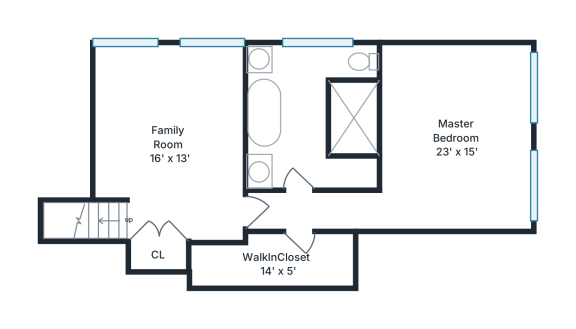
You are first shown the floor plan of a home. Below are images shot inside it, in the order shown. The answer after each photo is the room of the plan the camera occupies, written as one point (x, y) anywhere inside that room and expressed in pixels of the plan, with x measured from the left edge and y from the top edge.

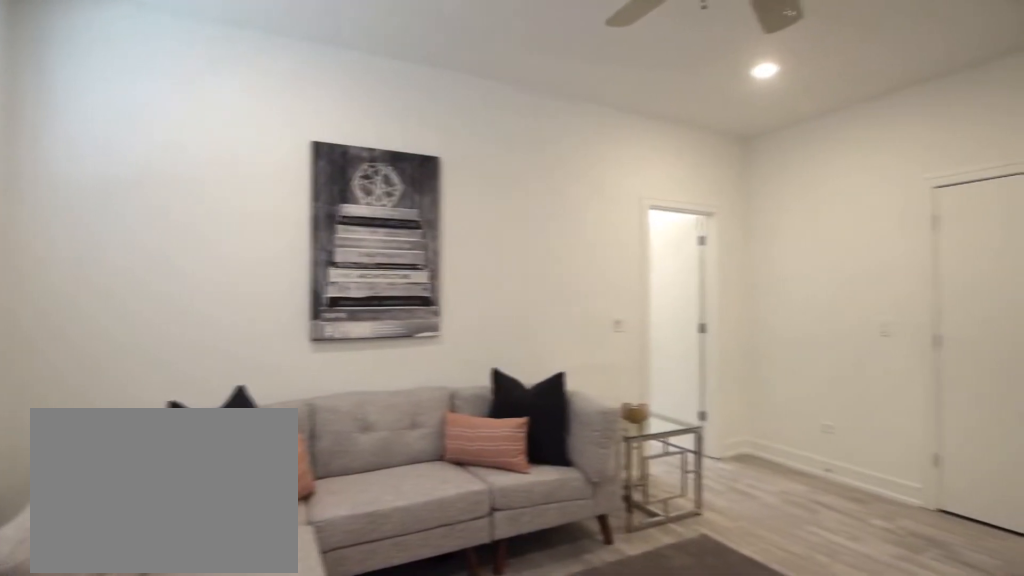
(170, 139)
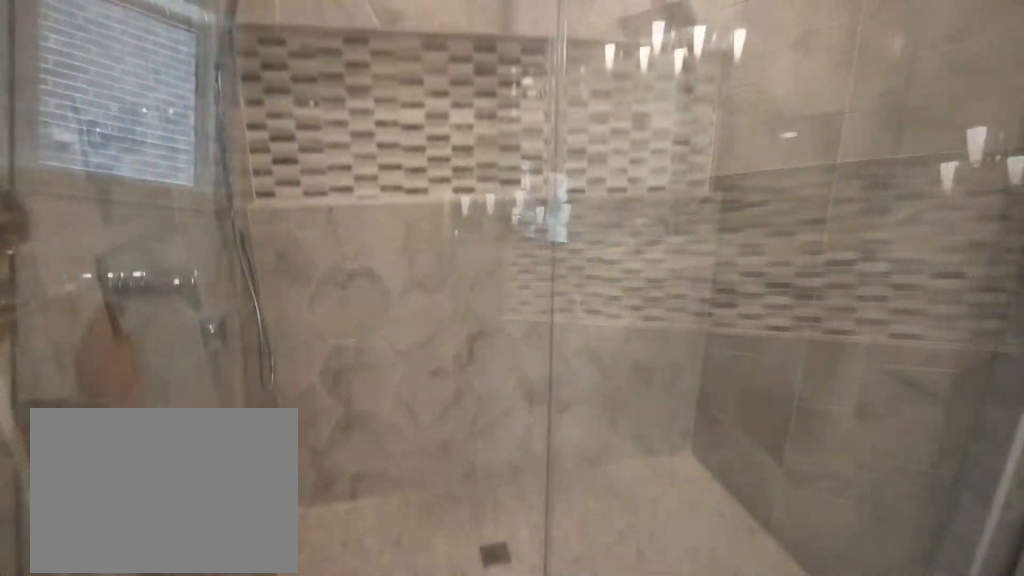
(313, 118)
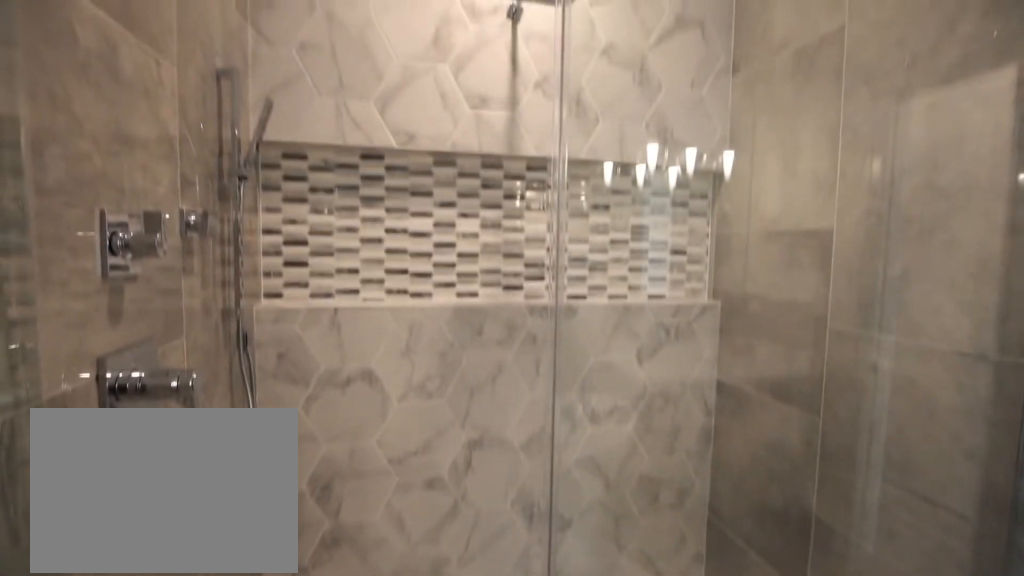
(313, 118)
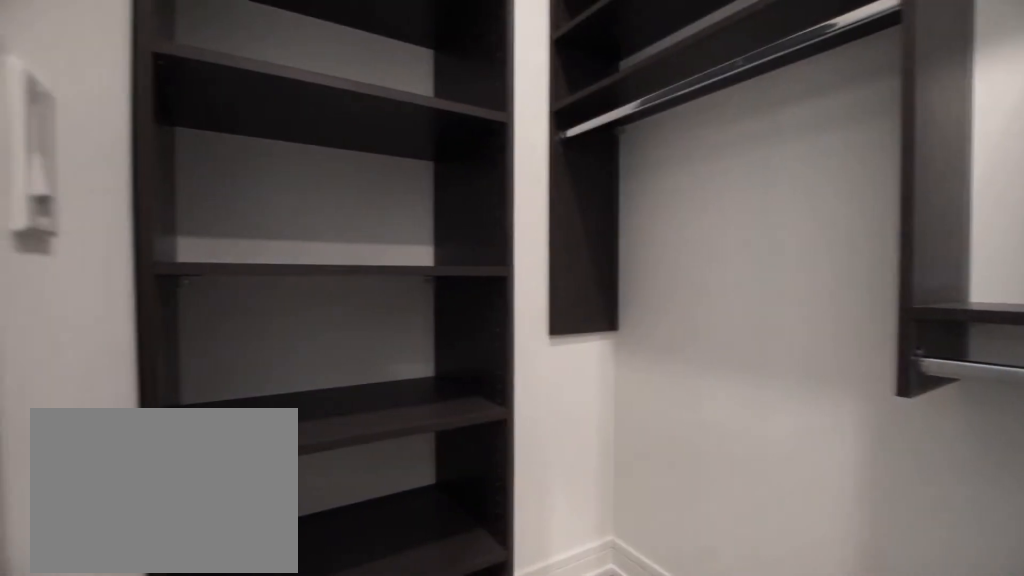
(275, 261)
